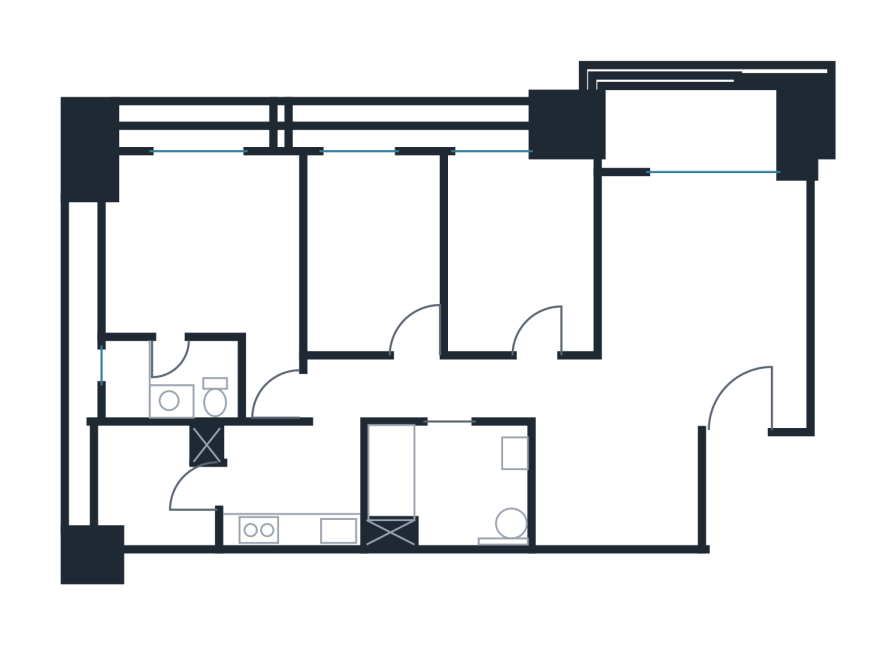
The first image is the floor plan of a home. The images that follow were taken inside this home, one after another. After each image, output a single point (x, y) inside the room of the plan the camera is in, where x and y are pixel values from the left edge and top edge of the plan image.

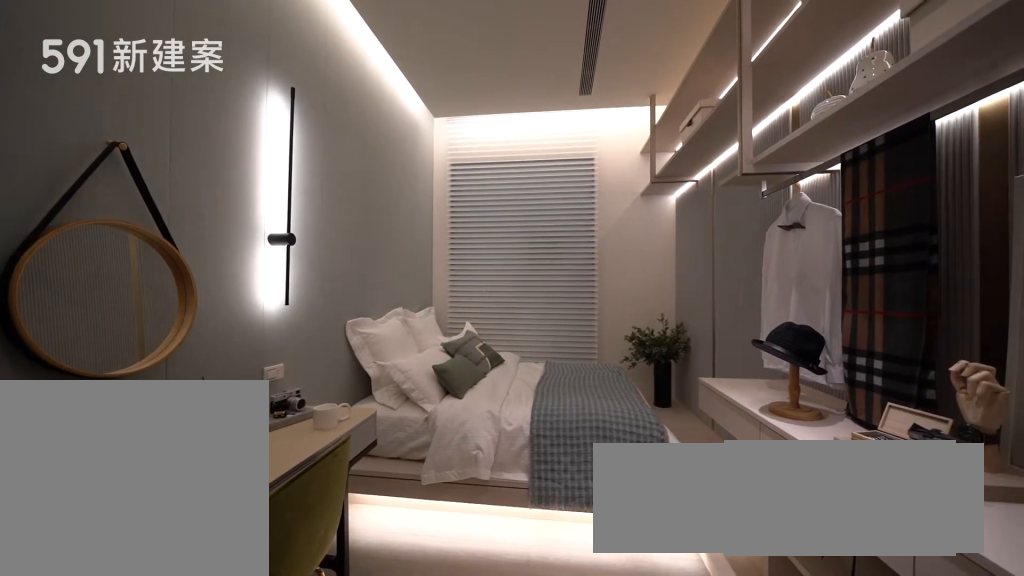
(374, 249)
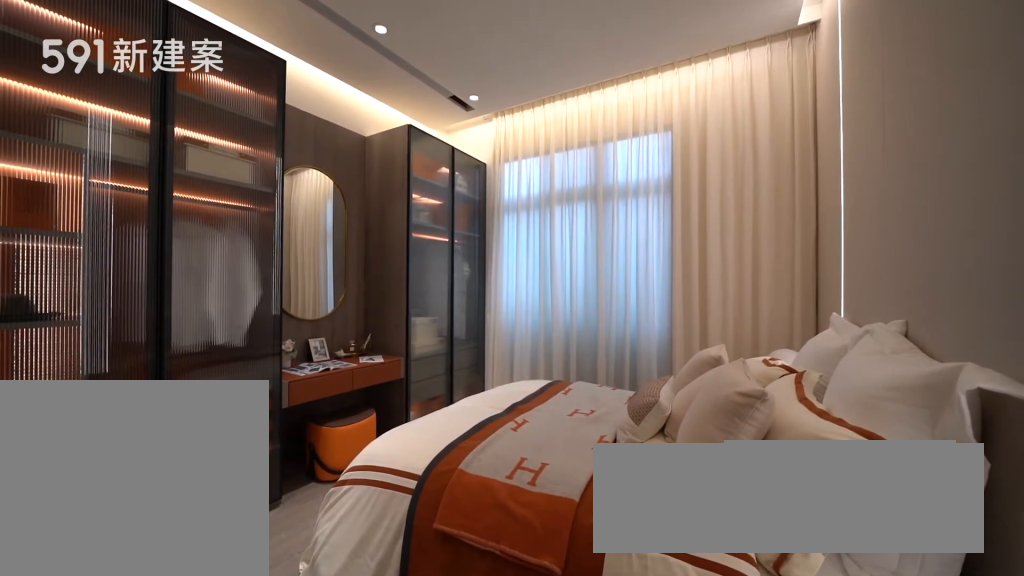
(212, 258)
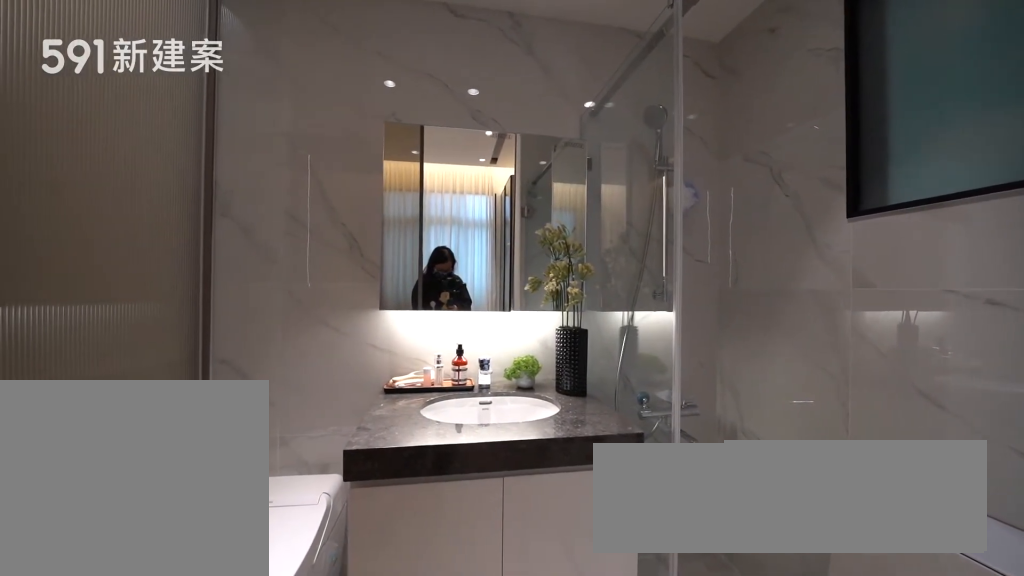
(172, 381)
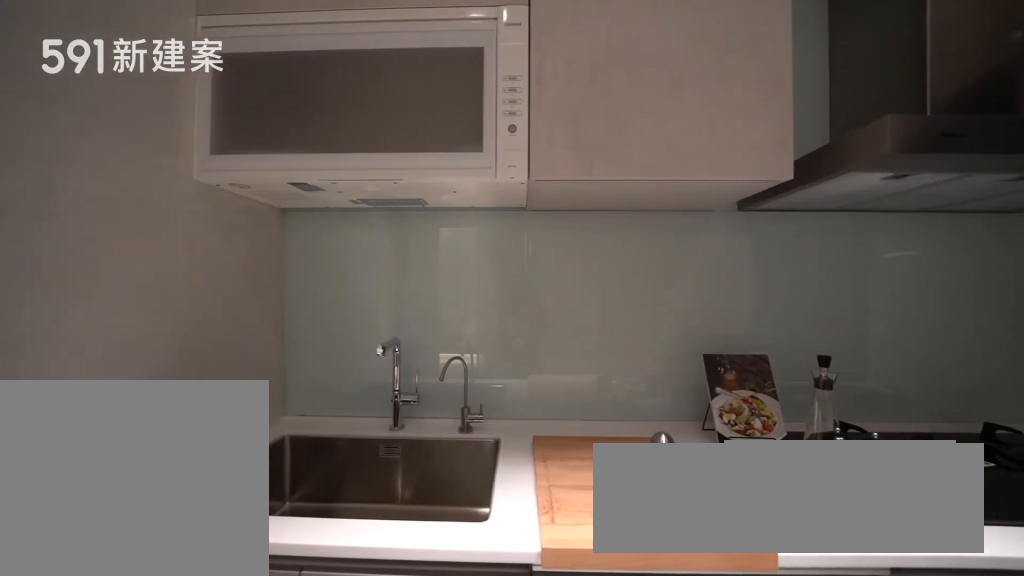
(287, 489)
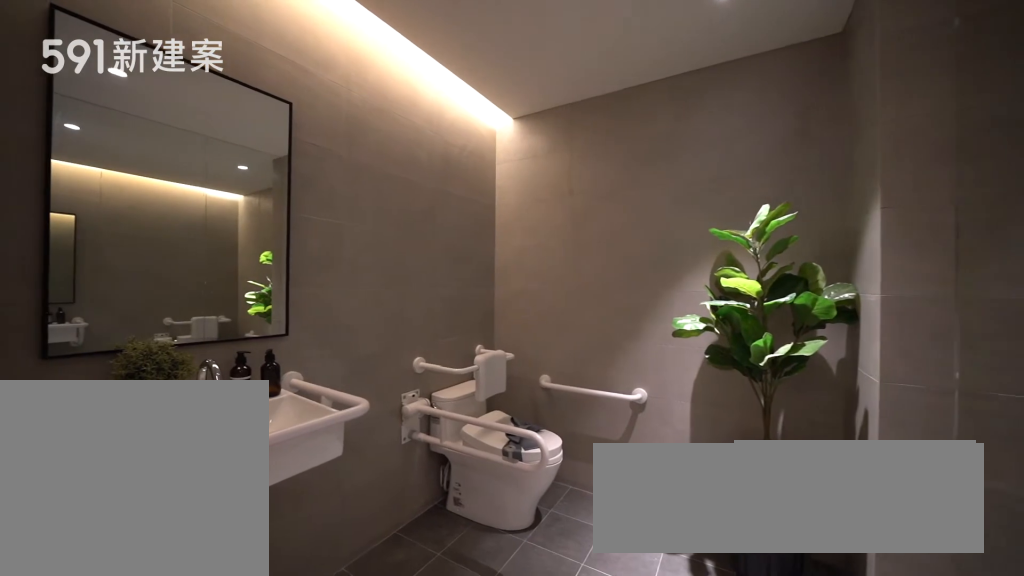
(447, 488)
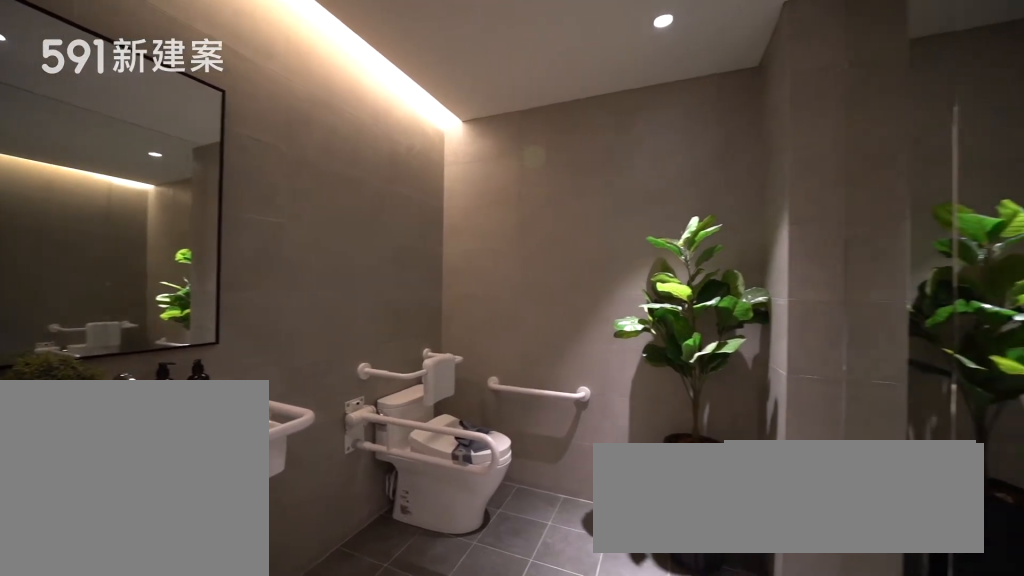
(447, 488)
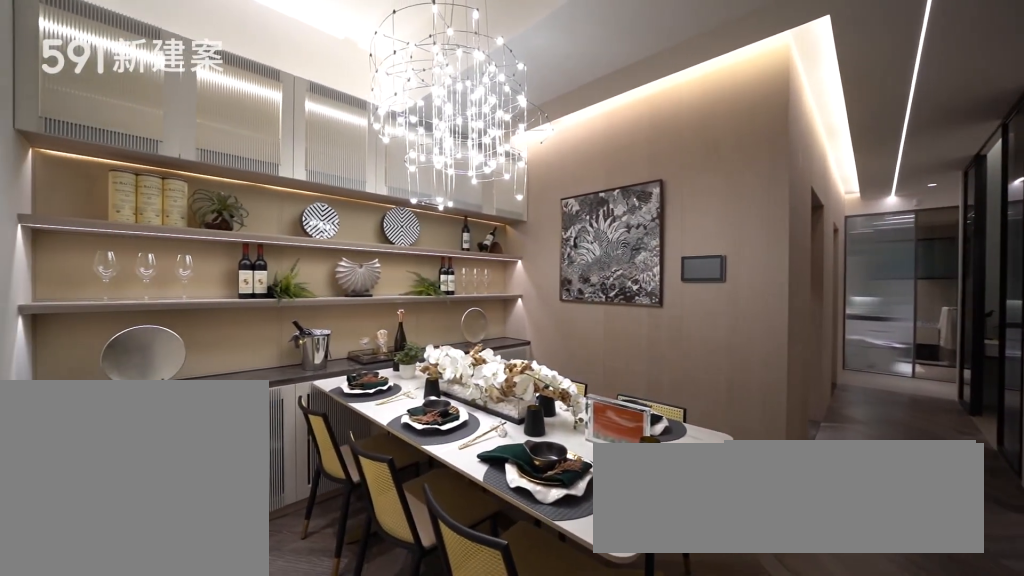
(615, 456)
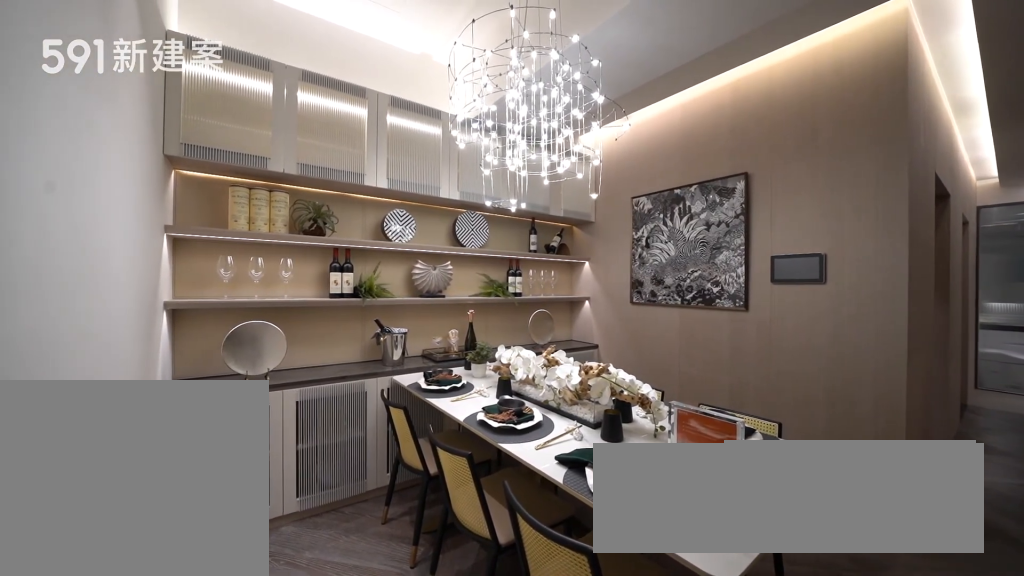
(615, 456)
